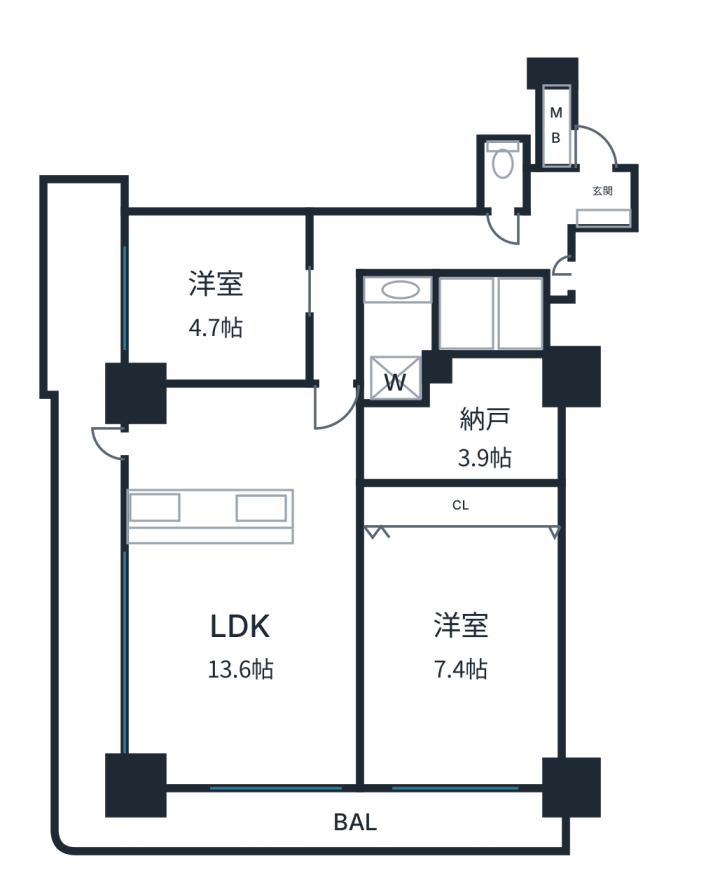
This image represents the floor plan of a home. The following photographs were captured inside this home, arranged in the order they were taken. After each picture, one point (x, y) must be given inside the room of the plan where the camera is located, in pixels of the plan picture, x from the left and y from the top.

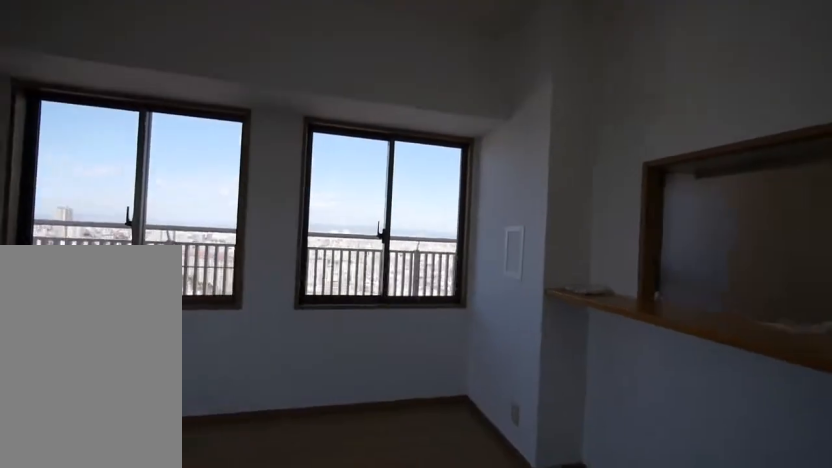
(243, 658)
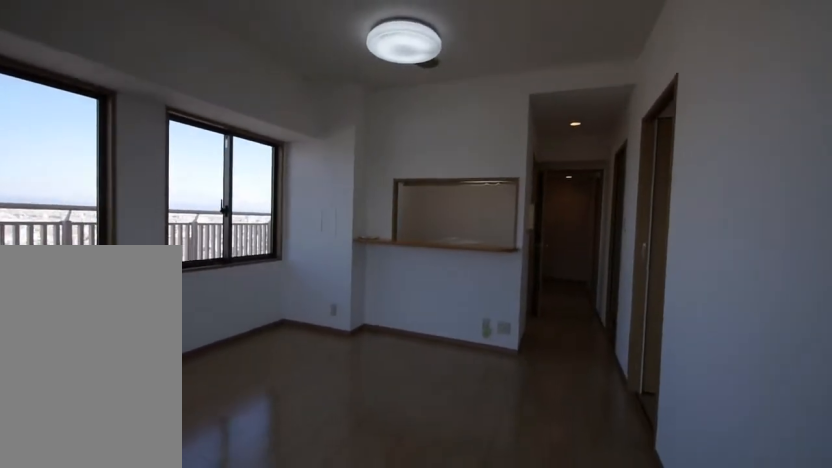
(243, 658)
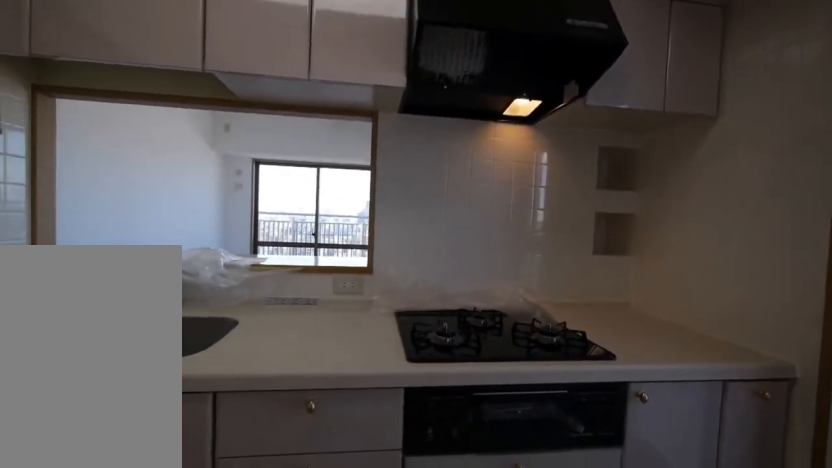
(243, 456)
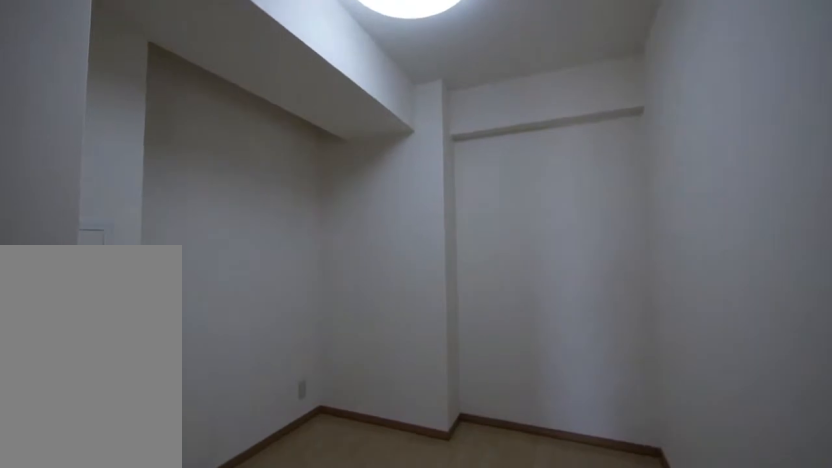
(440, 456)
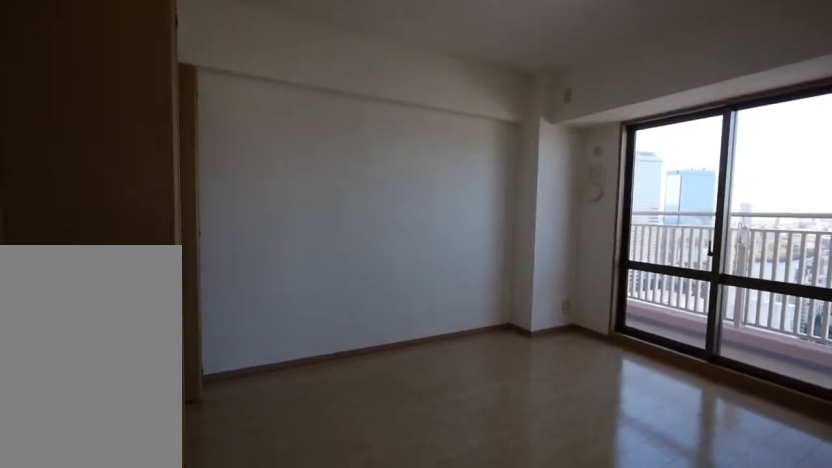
(442, 640)
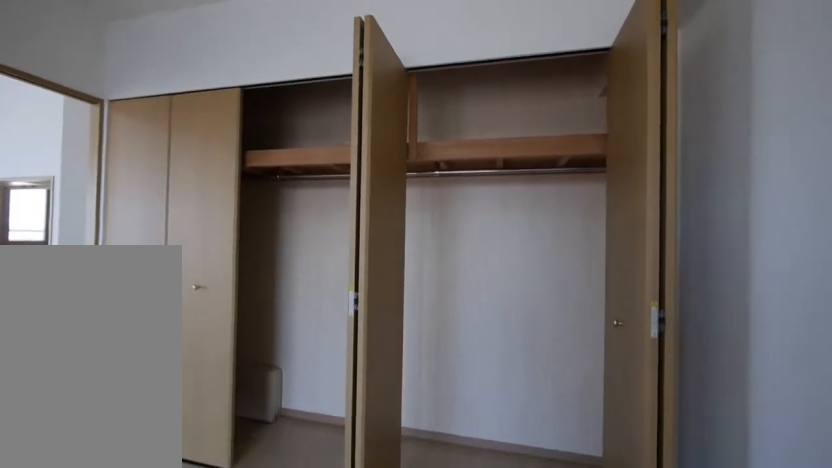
(441, 640)
